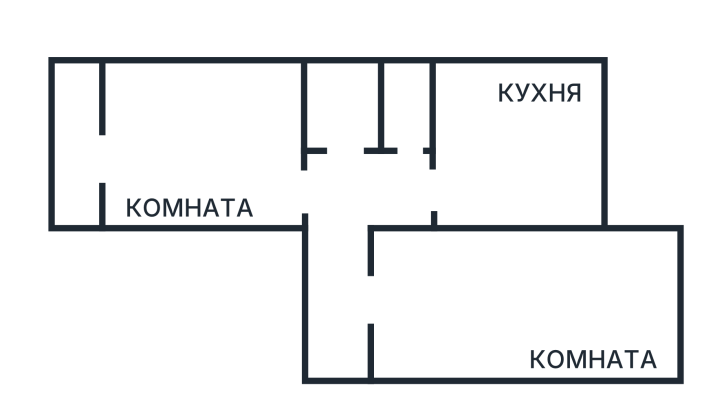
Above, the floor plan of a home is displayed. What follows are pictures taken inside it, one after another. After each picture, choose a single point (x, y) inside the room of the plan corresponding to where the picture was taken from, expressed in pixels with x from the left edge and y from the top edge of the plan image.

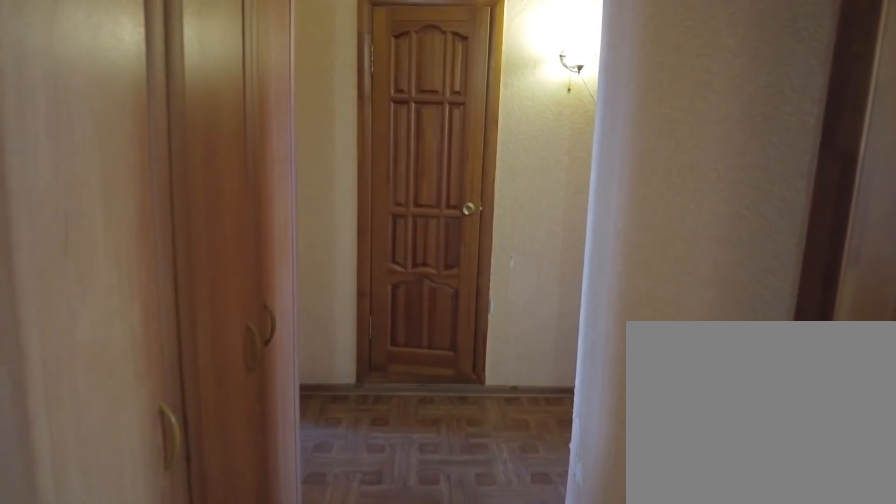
(347, 349)
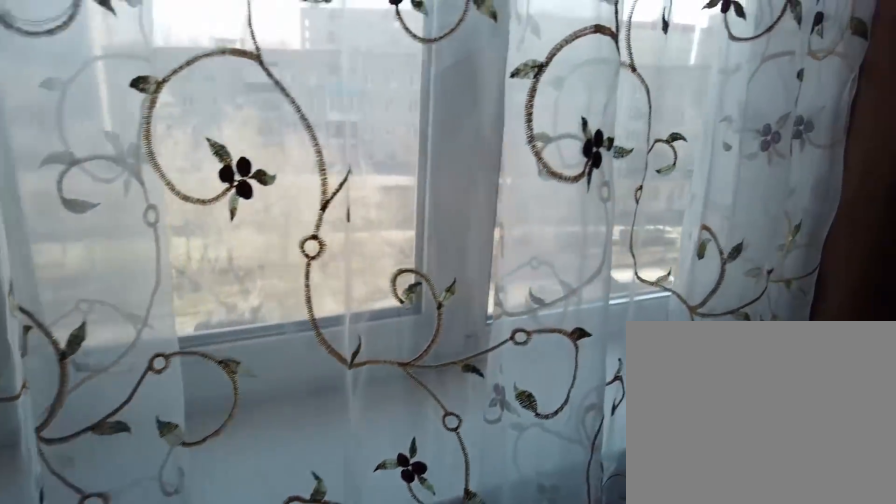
(460, 331)
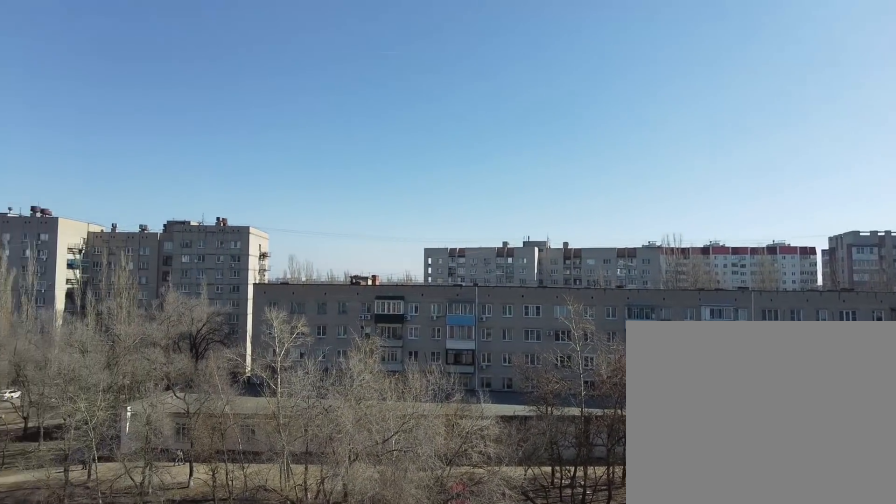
(460, 331)
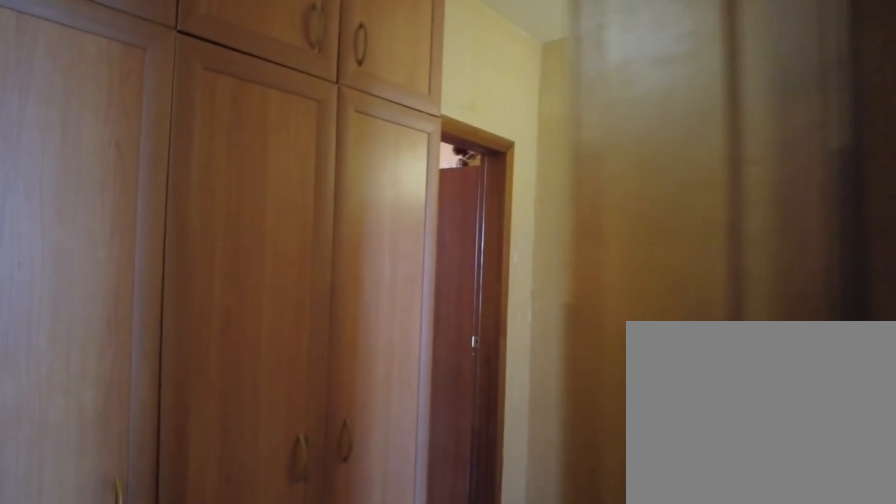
(375, 313)
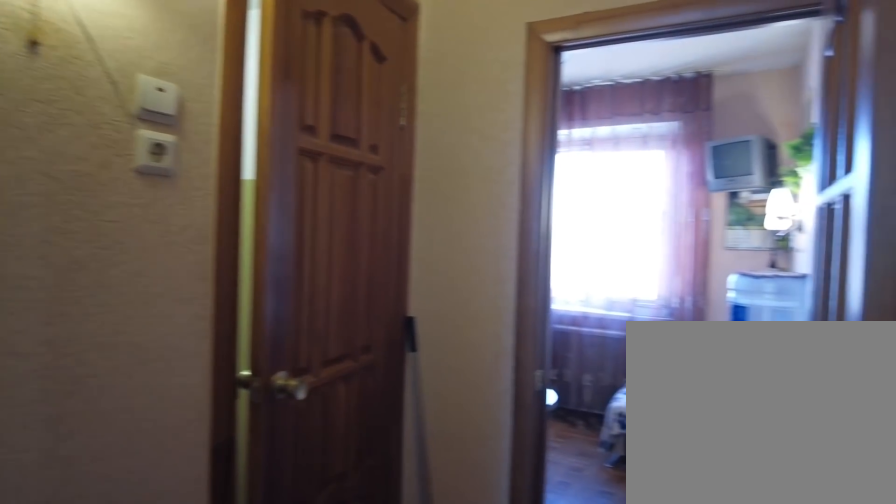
(345, 248)
